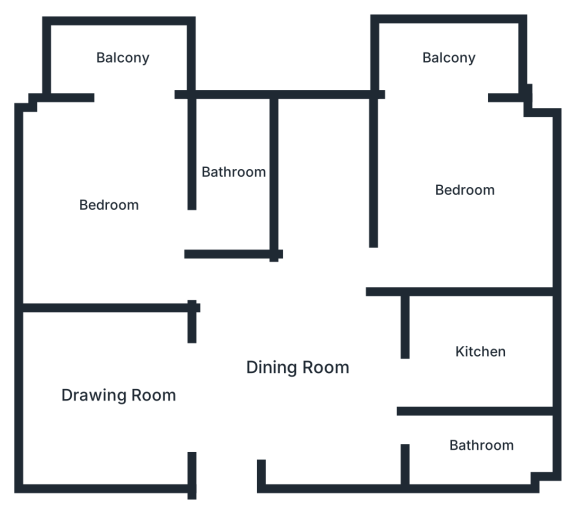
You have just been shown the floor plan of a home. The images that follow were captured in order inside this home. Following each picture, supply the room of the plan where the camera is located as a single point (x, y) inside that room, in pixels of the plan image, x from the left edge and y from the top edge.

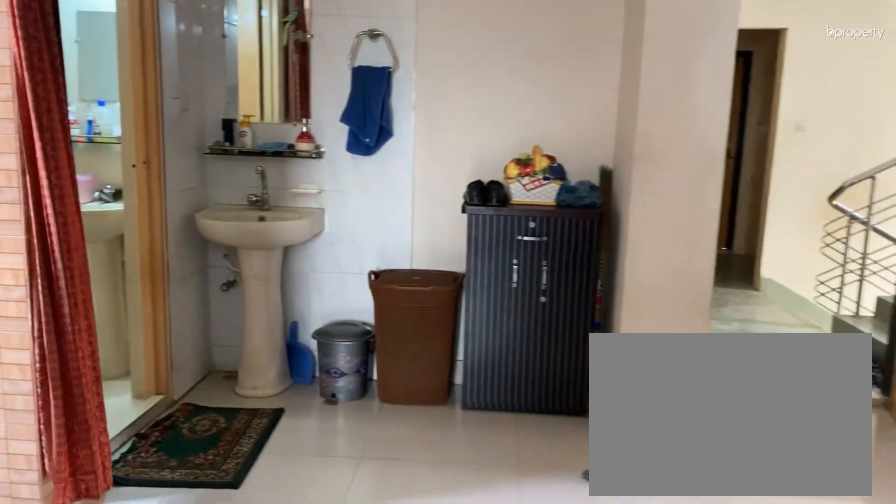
(301, 366)
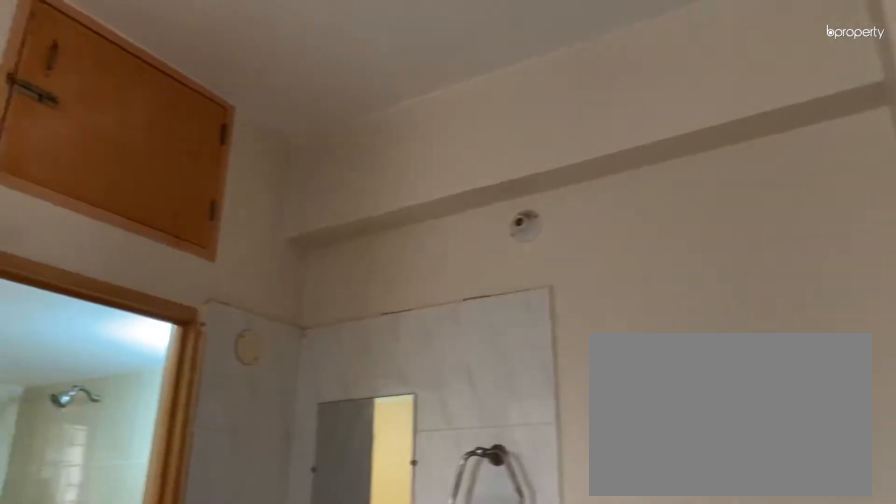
(296, 369)
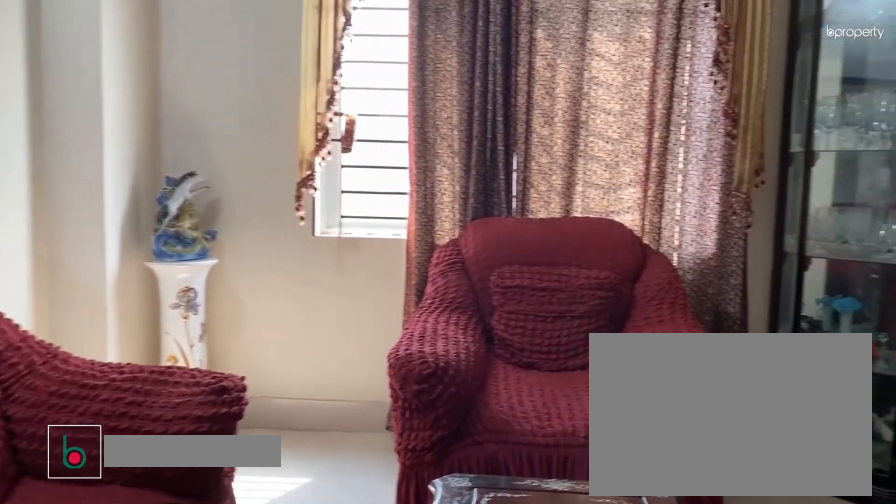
(115, 393)
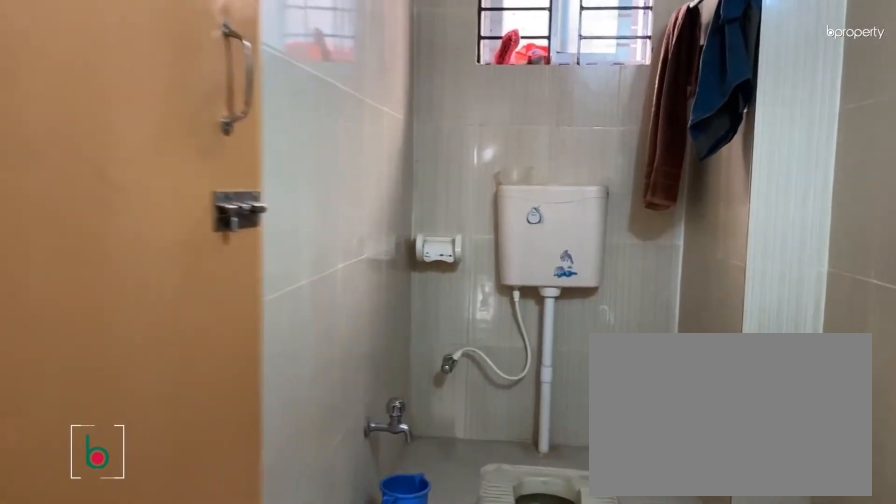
(481, 446)
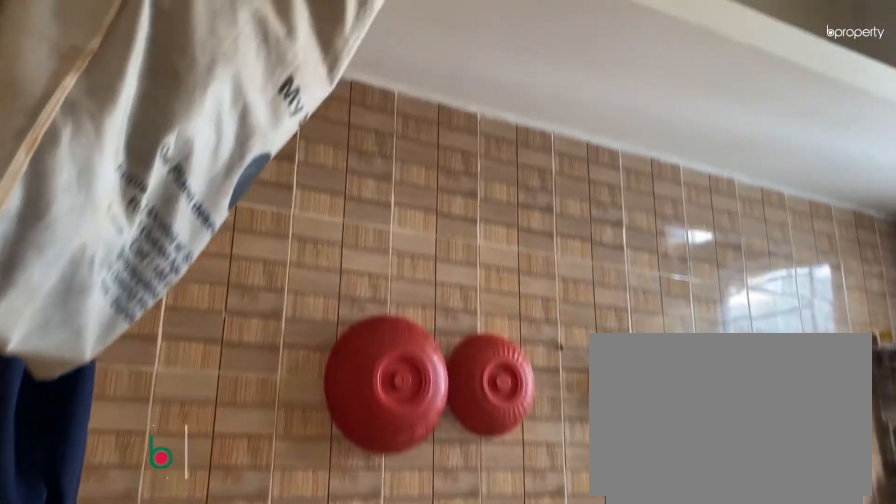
(481, 352)
